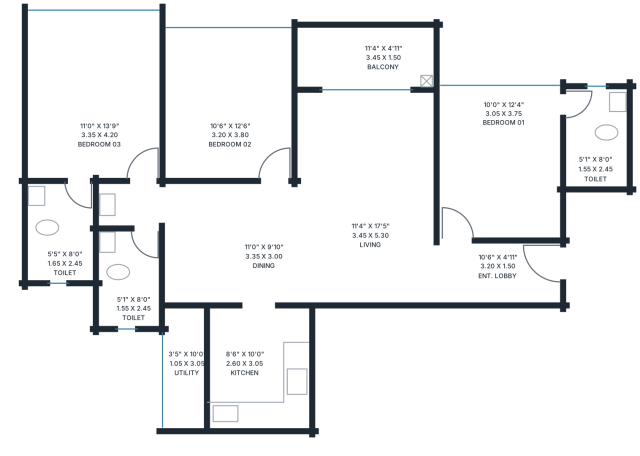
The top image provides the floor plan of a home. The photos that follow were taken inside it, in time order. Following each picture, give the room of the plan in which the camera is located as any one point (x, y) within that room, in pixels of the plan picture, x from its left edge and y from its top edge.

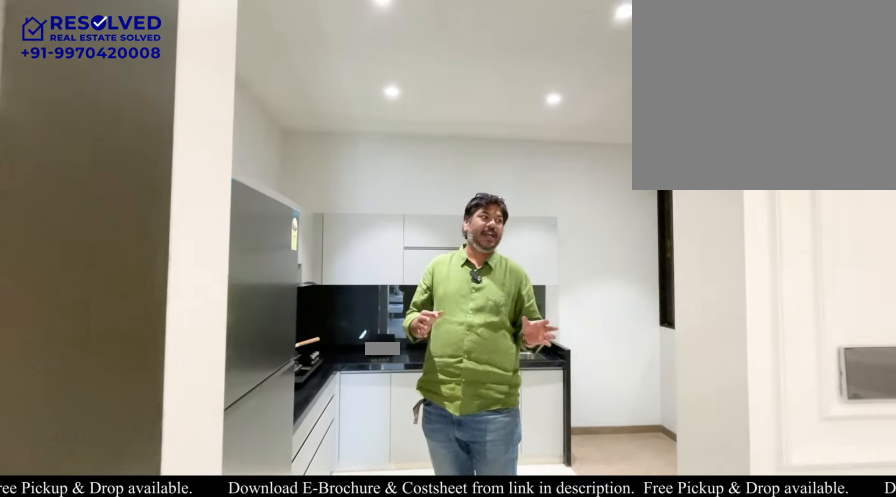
(259, 366)
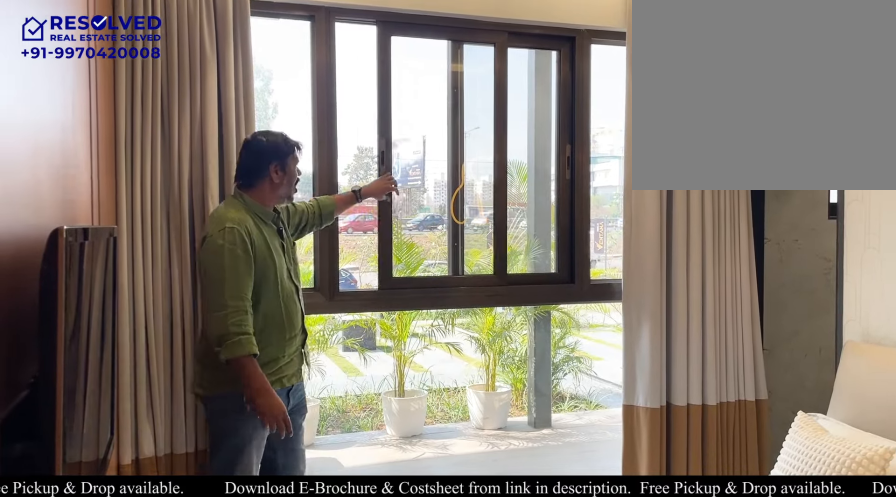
(500, 162)
